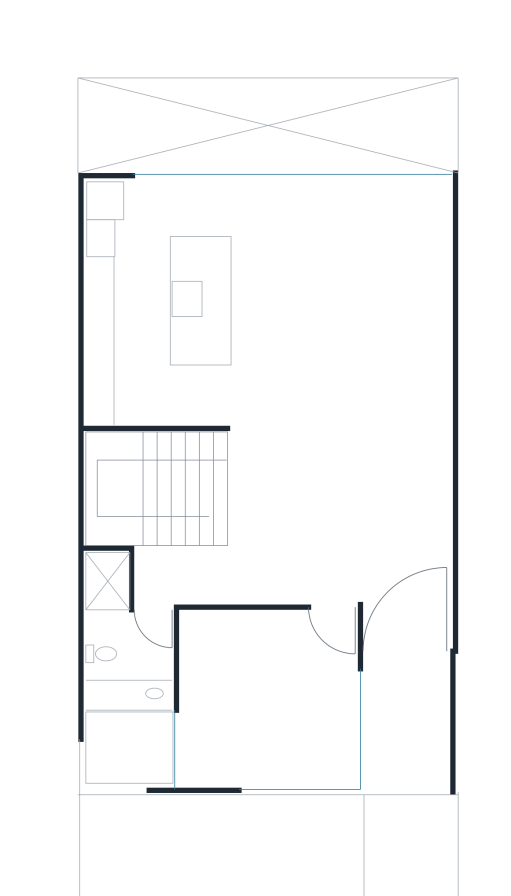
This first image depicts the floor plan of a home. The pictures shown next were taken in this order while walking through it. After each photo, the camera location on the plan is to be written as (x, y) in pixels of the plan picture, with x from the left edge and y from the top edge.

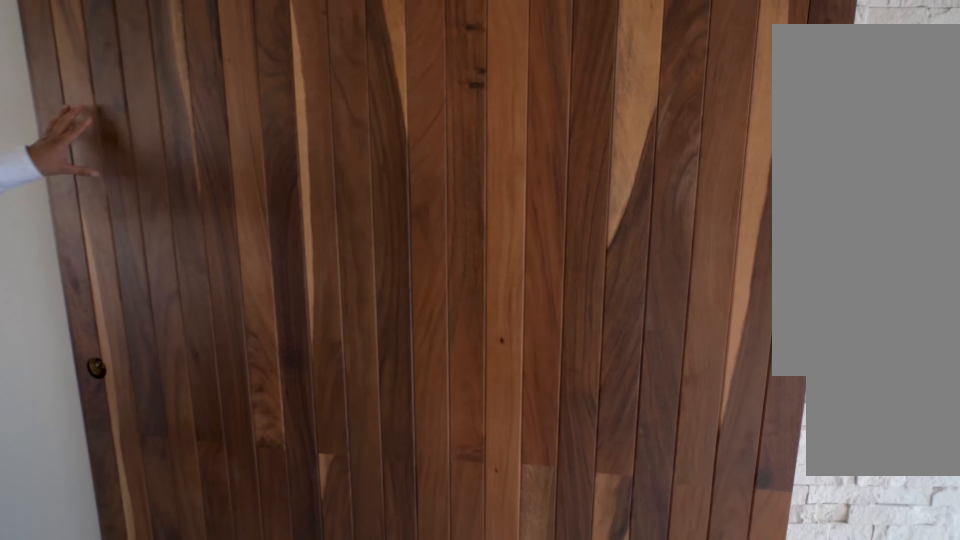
(407, 640)
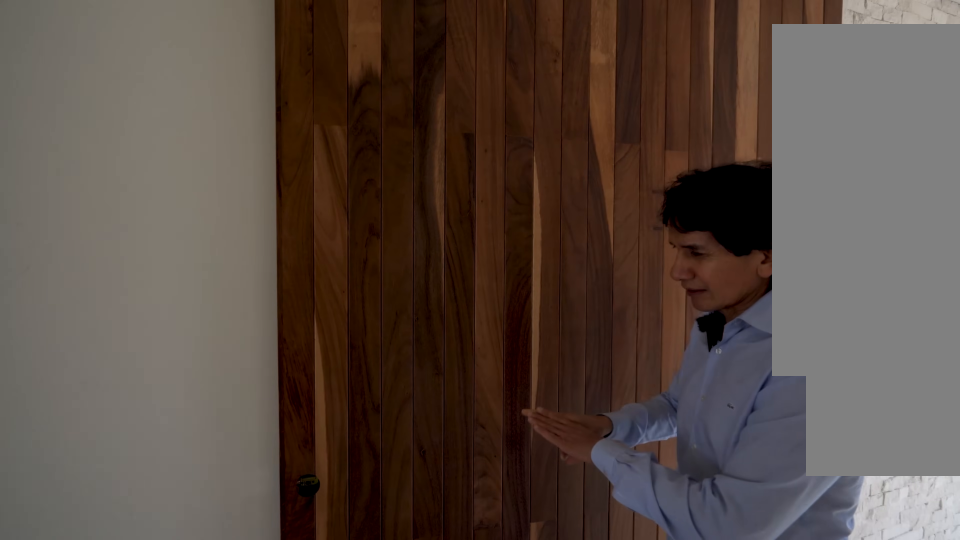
(407, 631)
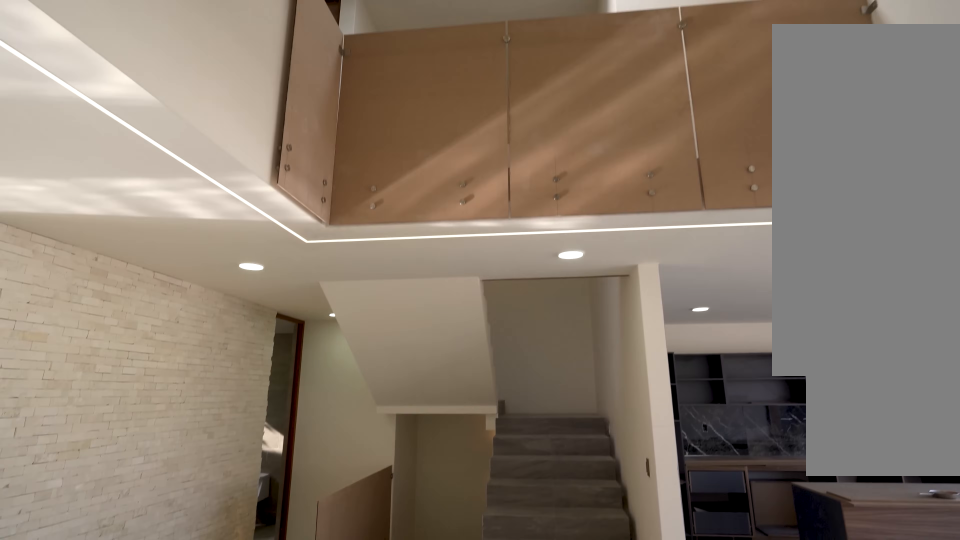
(415, 473)
